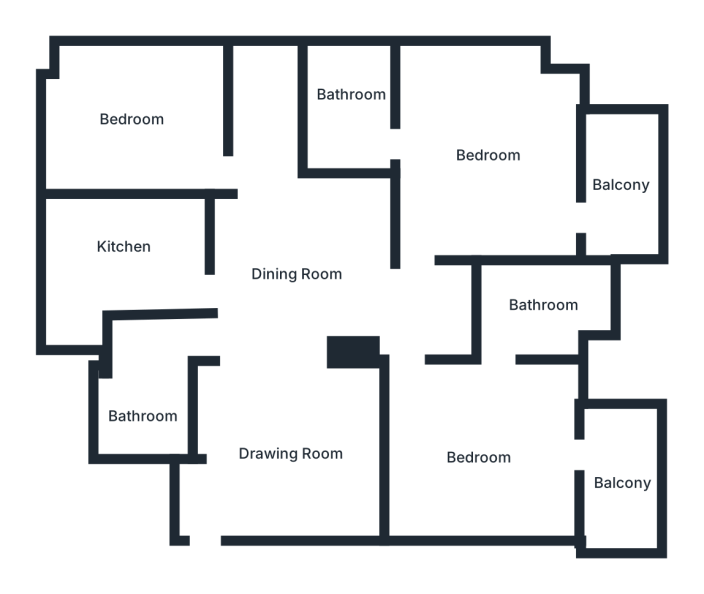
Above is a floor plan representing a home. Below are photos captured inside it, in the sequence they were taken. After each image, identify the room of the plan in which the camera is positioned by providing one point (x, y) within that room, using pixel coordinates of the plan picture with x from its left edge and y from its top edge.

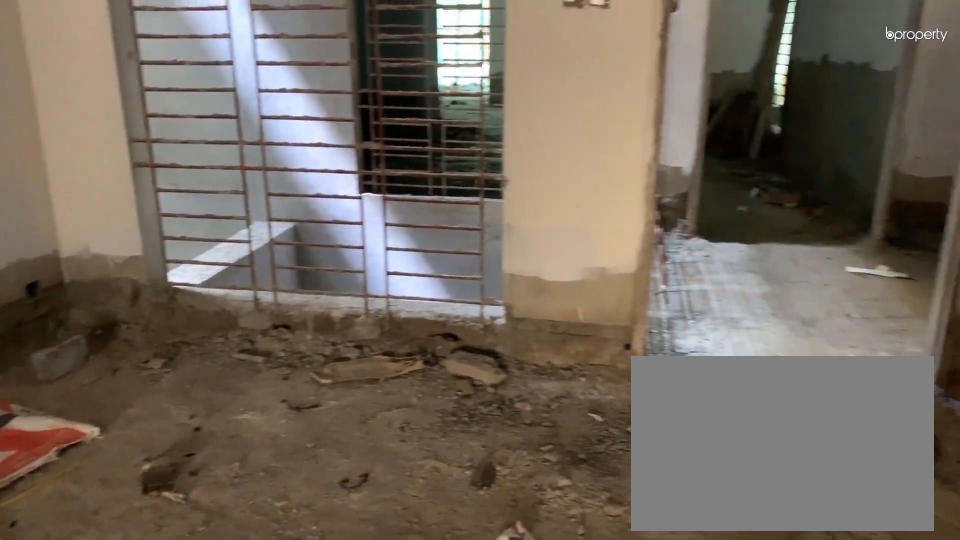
(286, 444)
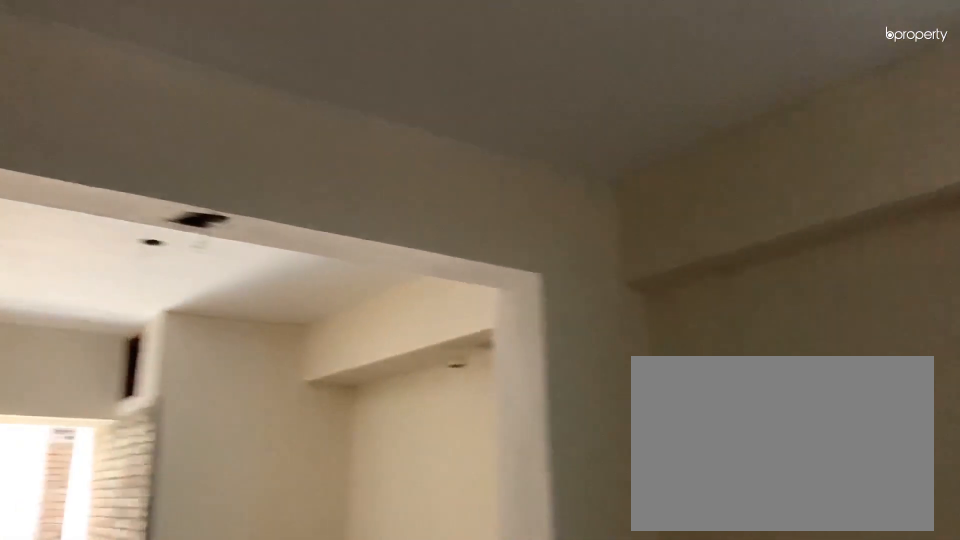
(286, 444)
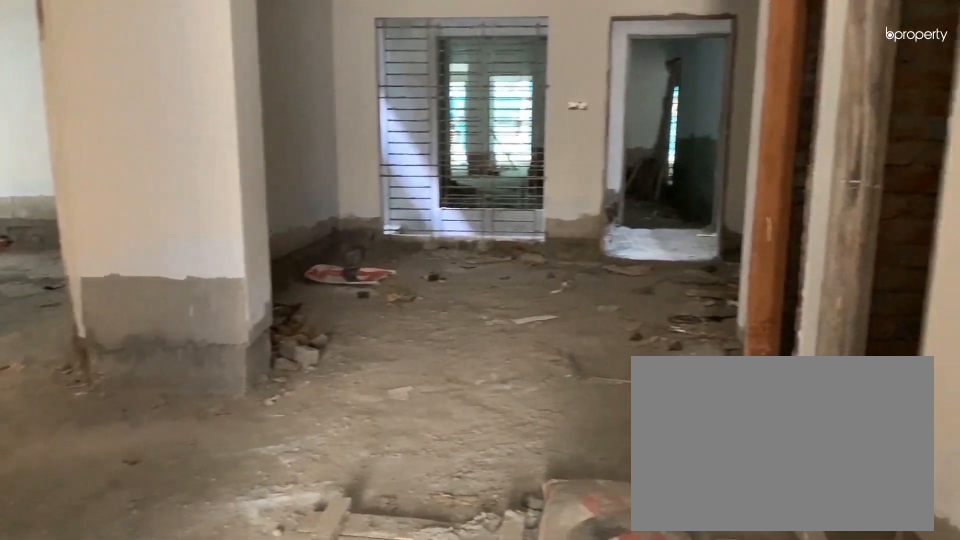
(304, 262)
